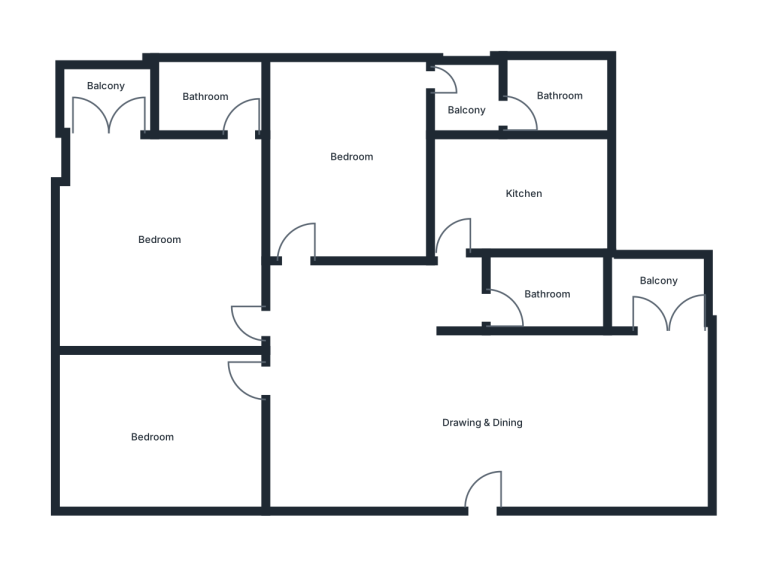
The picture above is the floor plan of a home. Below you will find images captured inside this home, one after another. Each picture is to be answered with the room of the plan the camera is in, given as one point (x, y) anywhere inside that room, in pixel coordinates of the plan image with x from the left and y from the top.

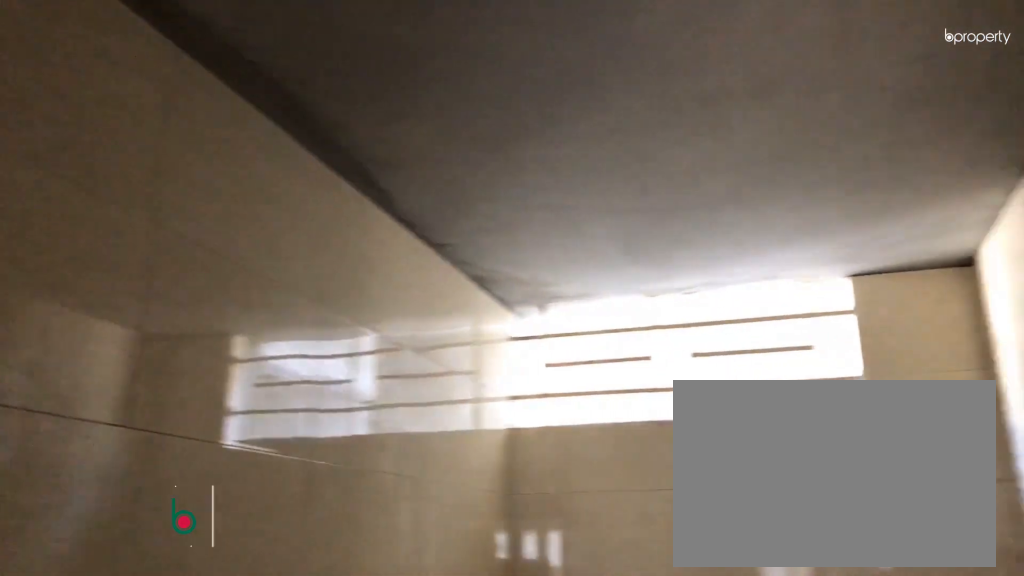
(542, 294)
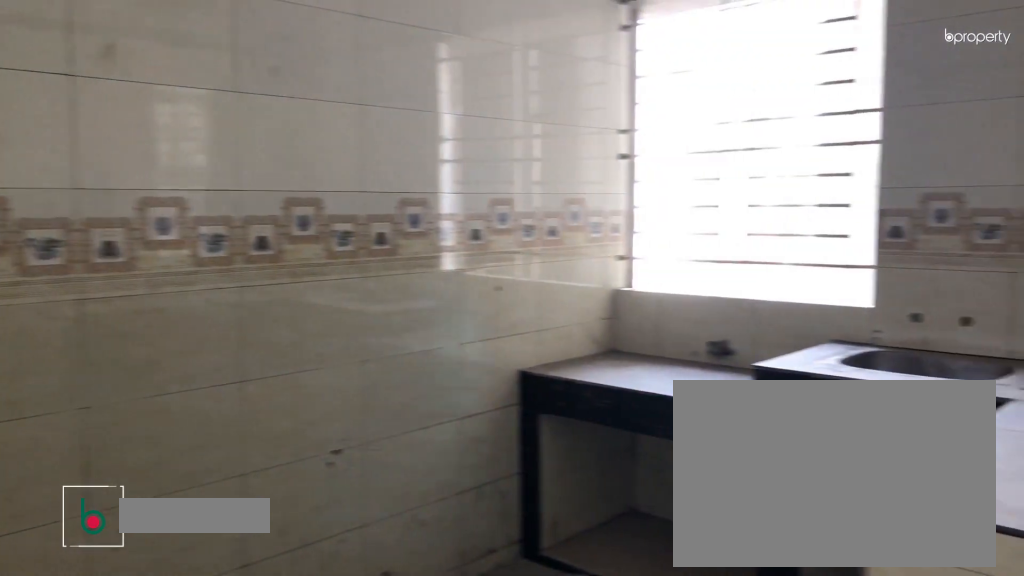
(515, 199)
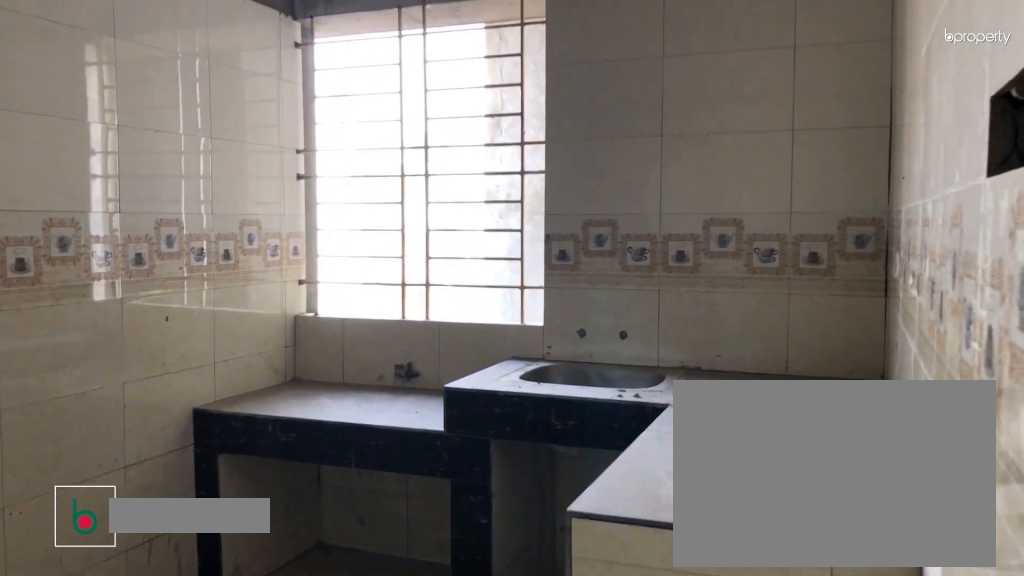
(515, 199)
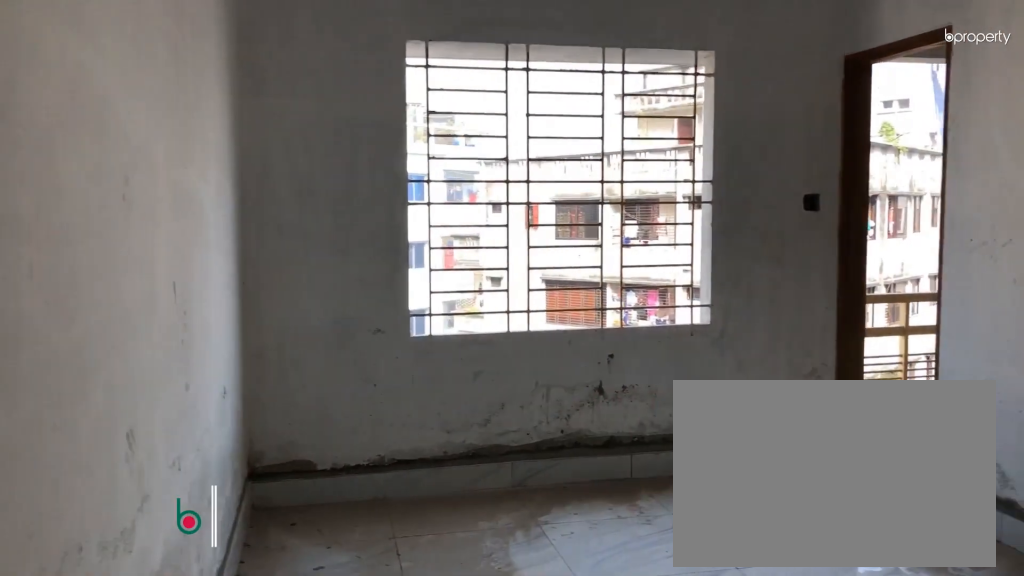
(352, 157)
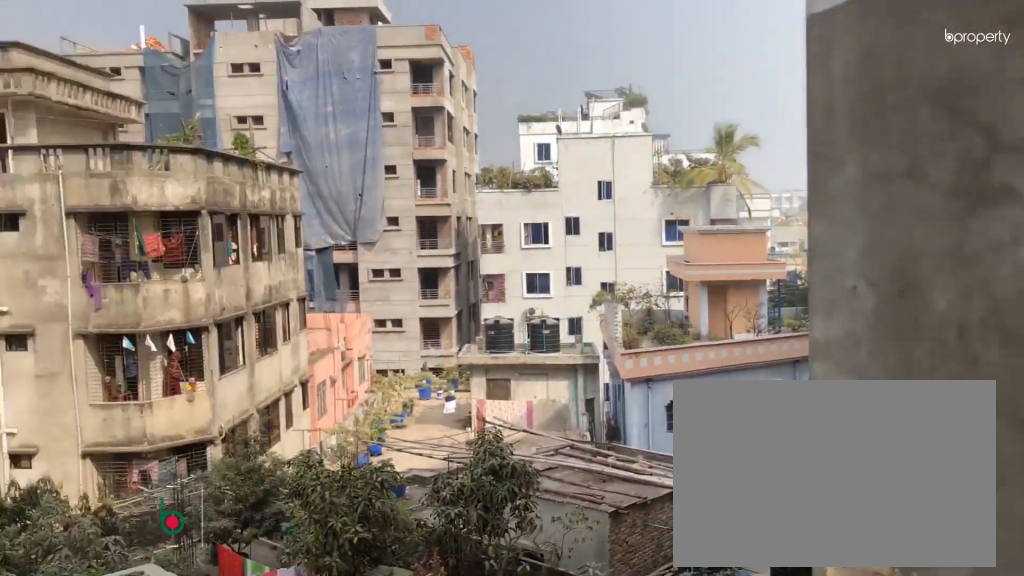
(465, 99)
